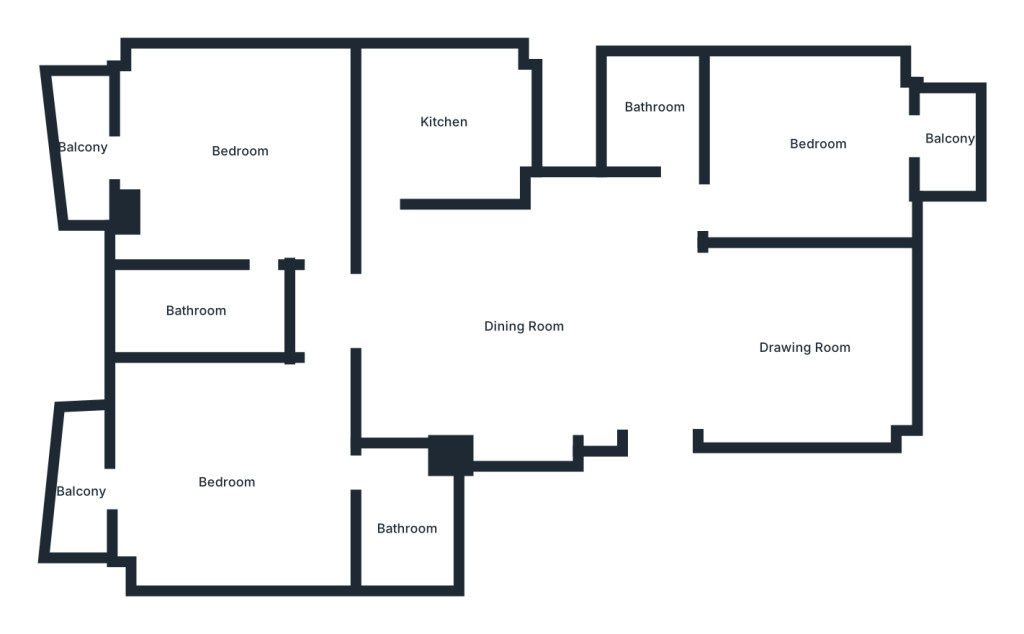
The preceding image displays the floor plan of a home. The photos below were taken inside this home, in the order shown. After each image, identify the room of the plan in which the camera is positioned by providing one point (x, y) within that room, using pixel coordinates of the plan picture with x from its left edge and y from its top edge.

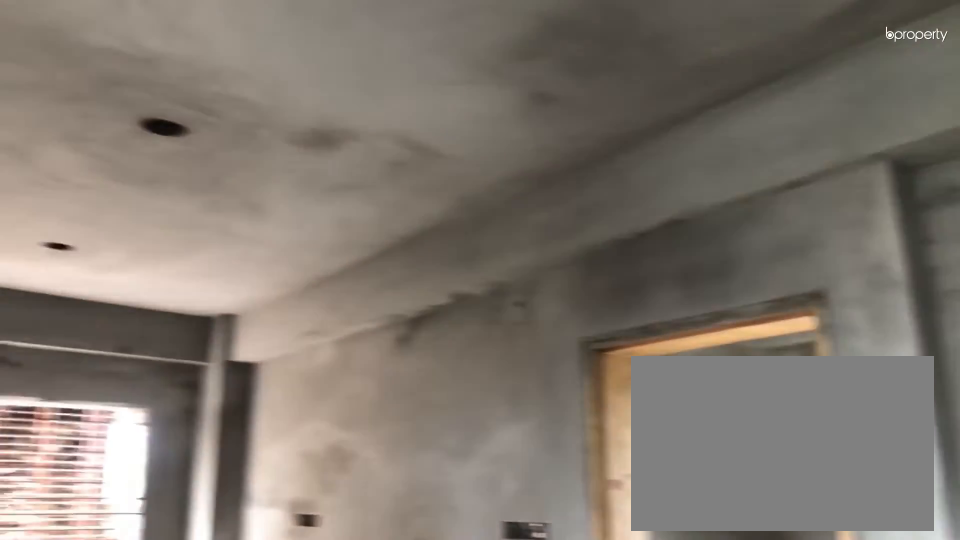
(793, 345)
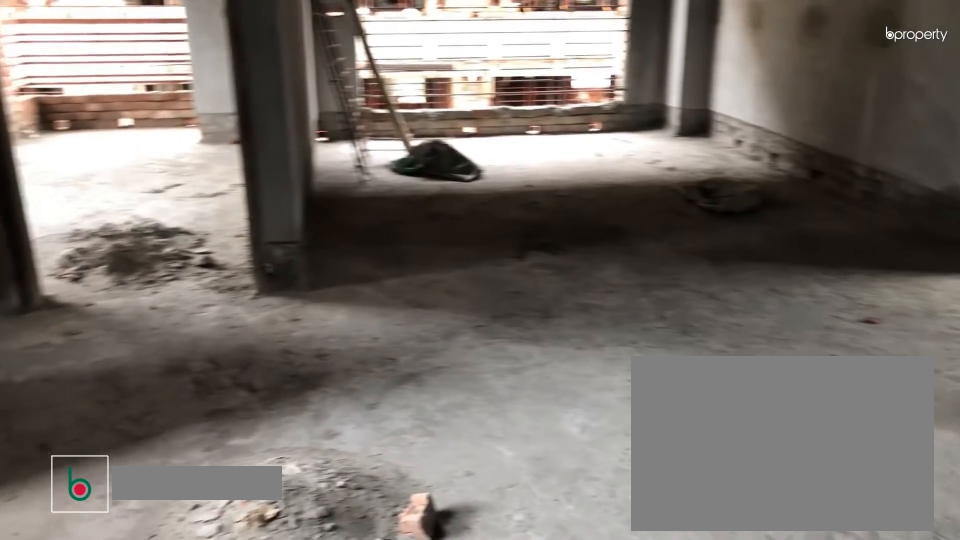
(513, 326)
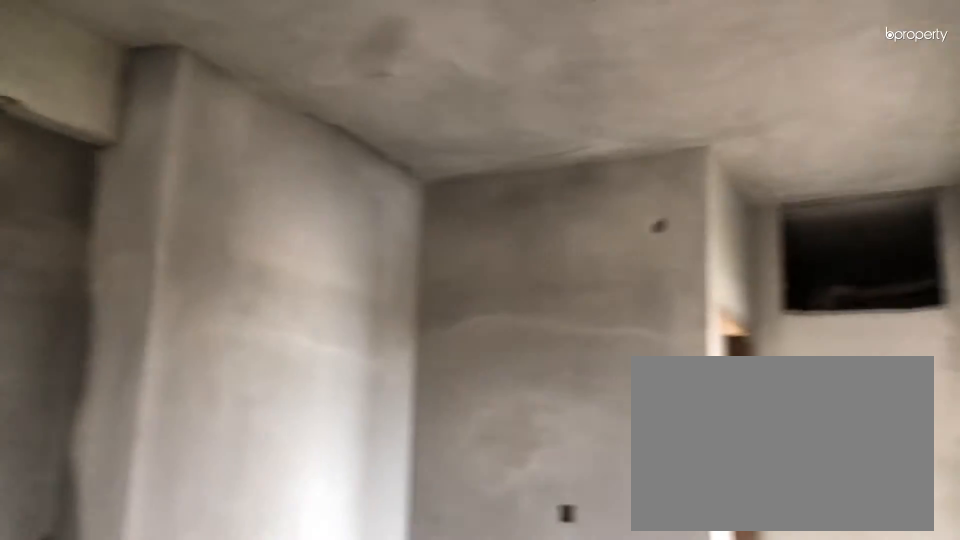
(513, 326)
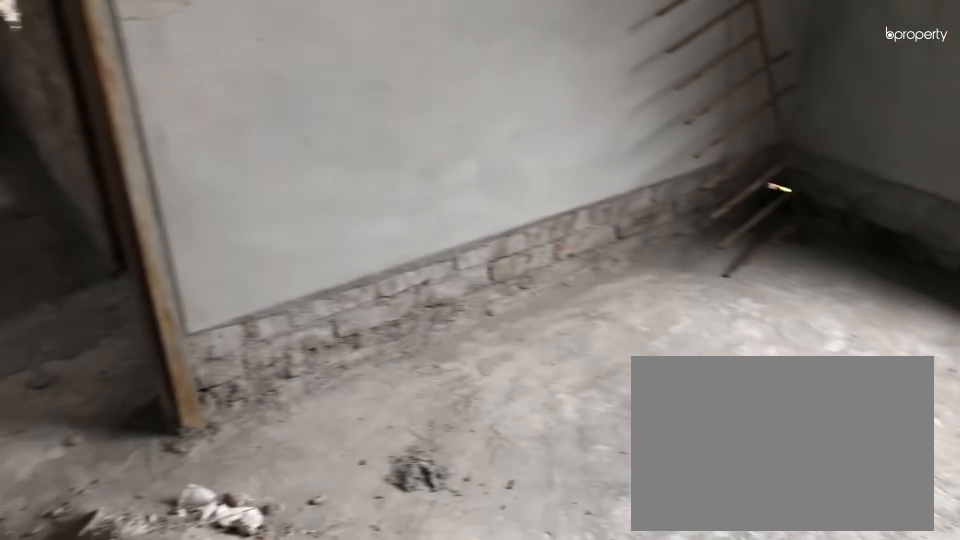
(802, 143)
